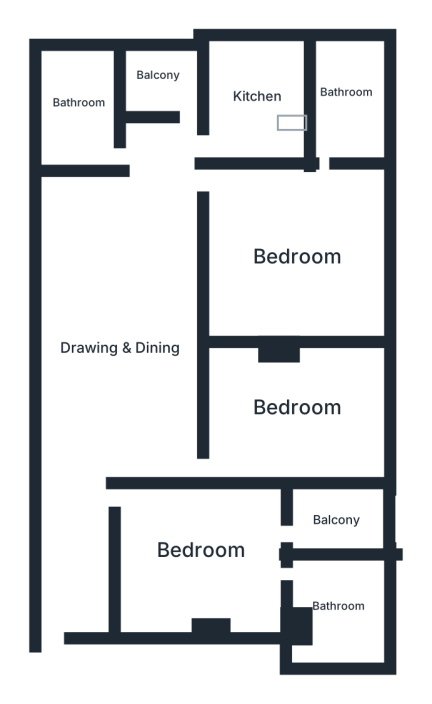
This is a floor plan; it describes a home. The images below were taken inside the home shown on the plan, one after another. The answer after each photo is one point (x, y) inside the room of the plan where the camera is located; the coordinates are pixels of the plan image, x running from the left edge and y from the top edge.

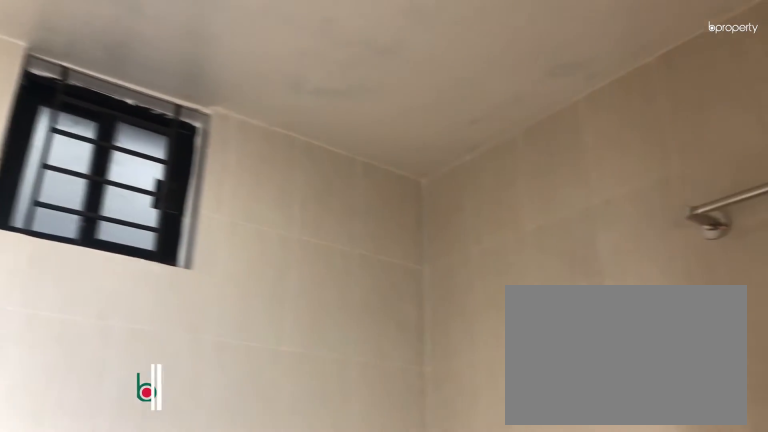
(340, 609)
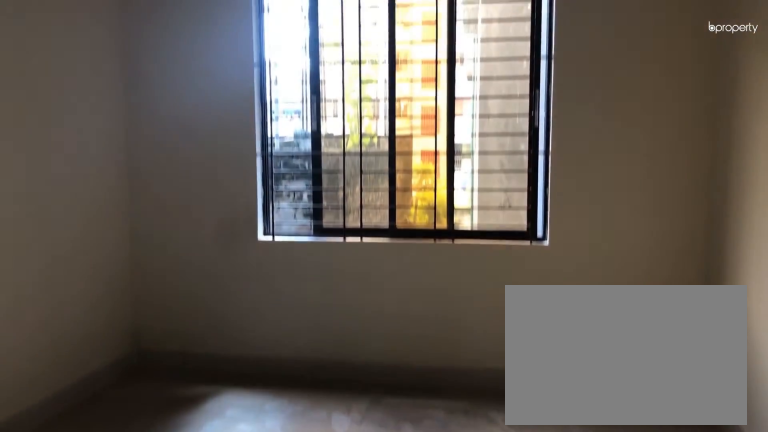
(298, 406)
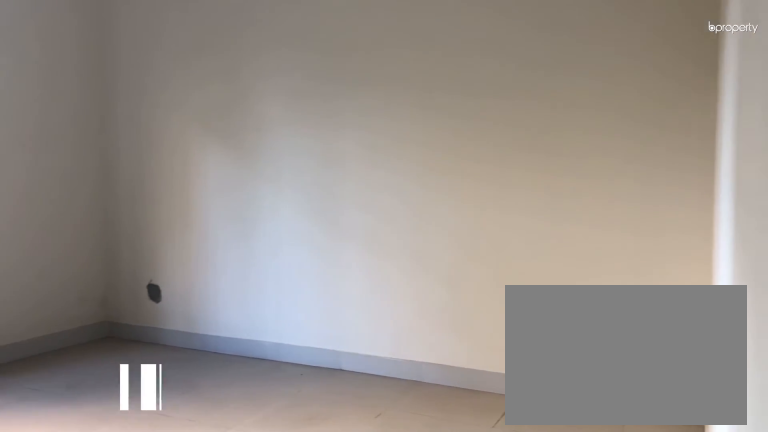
(301, 253)
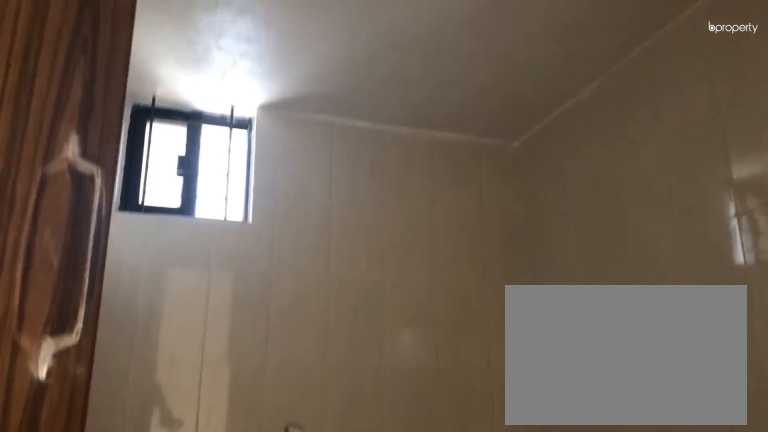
(347, 92)
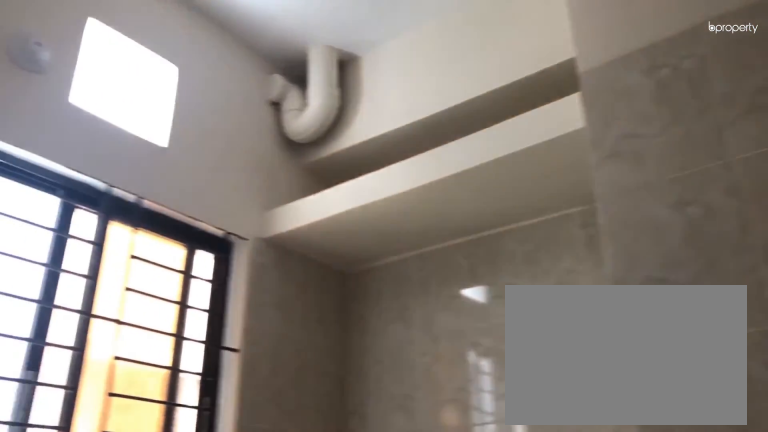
(260, 94)
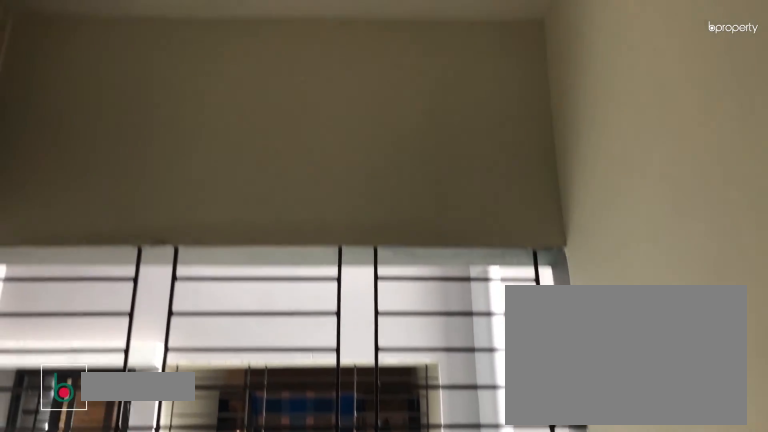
(167, 70)
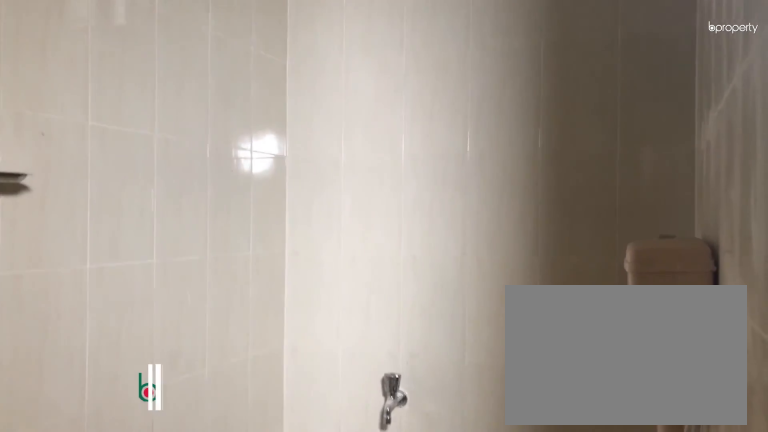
(78, 99)
